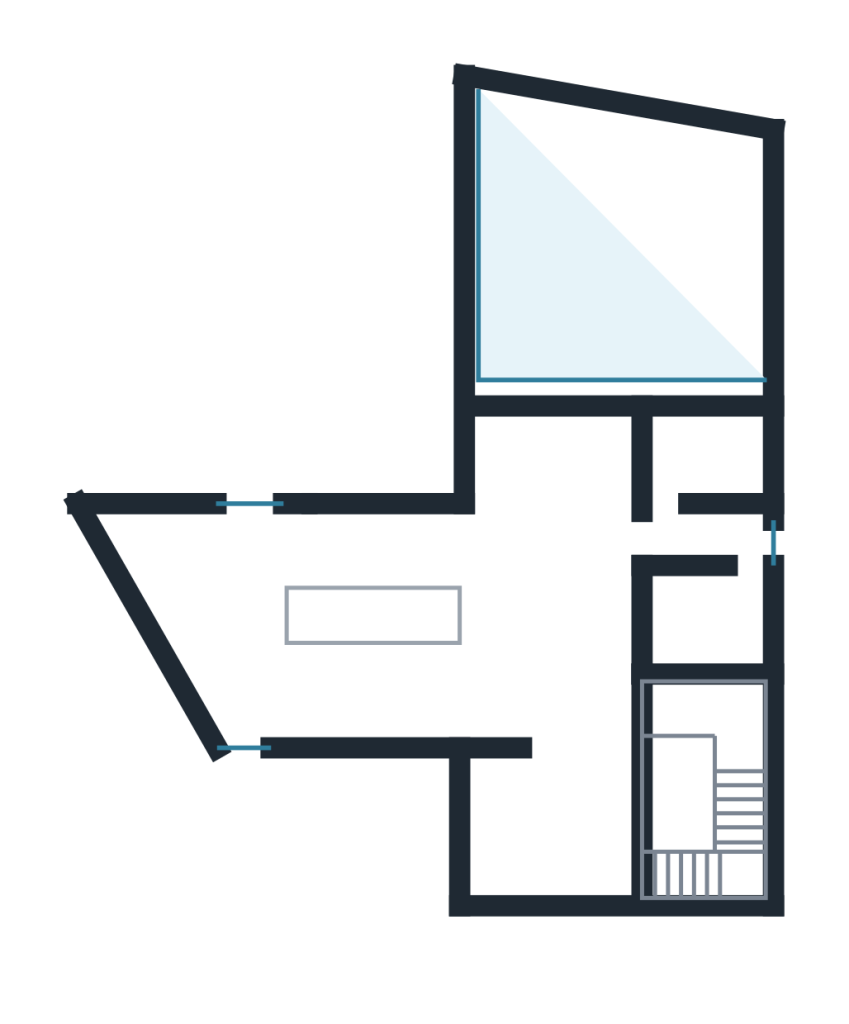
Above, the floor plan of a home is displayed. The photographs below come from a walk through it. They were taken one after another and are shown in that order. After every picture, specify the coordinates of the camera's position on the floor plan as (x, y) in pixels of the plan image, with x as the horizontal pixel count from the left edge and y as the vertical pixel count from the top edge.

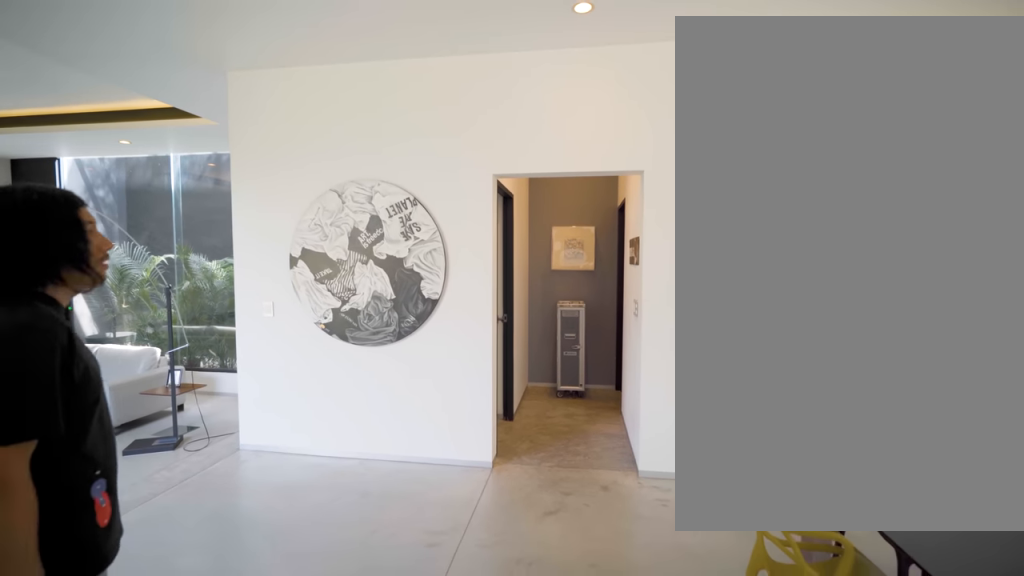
(581, 535)
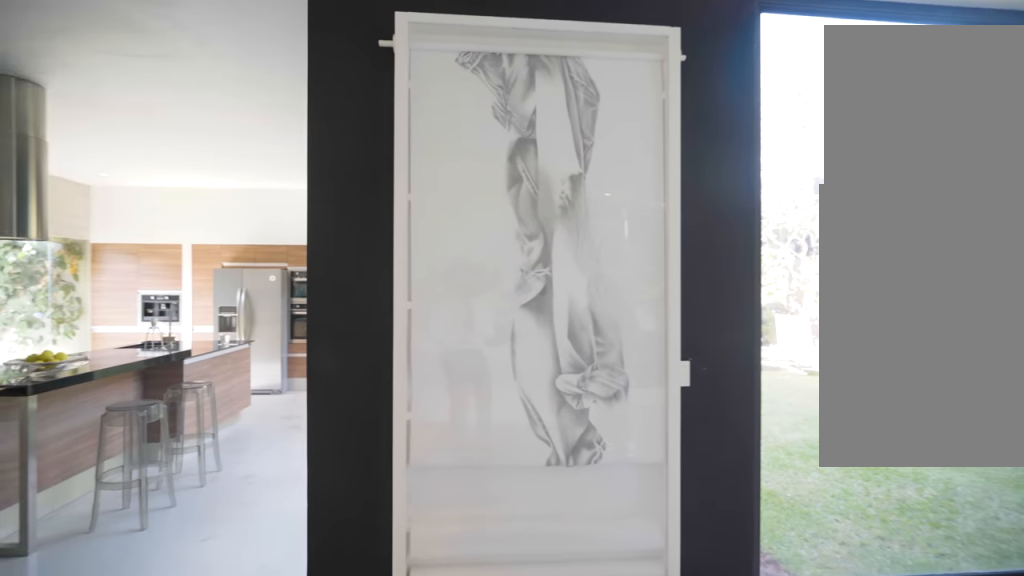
(584, 506)
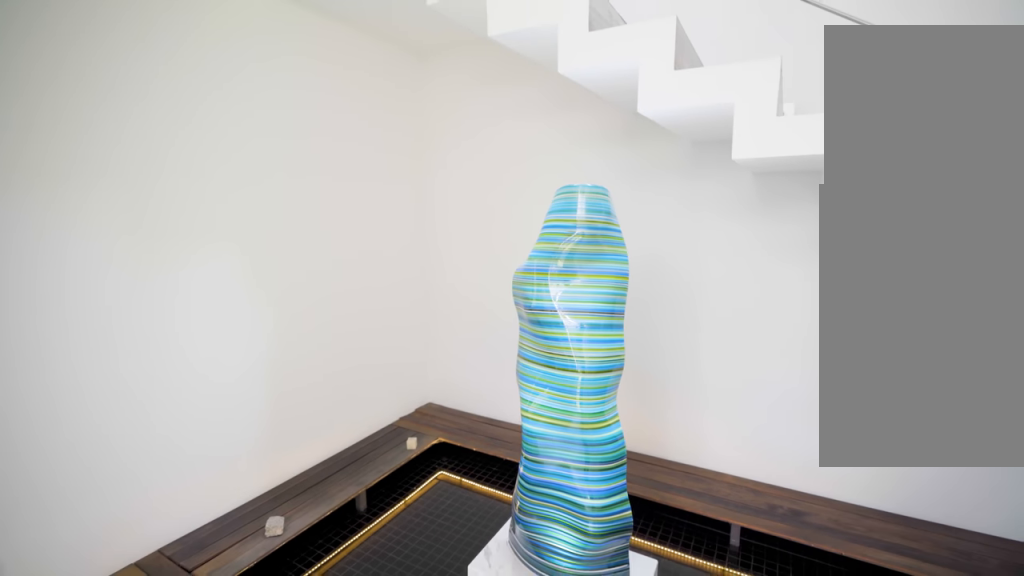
(601, 774)
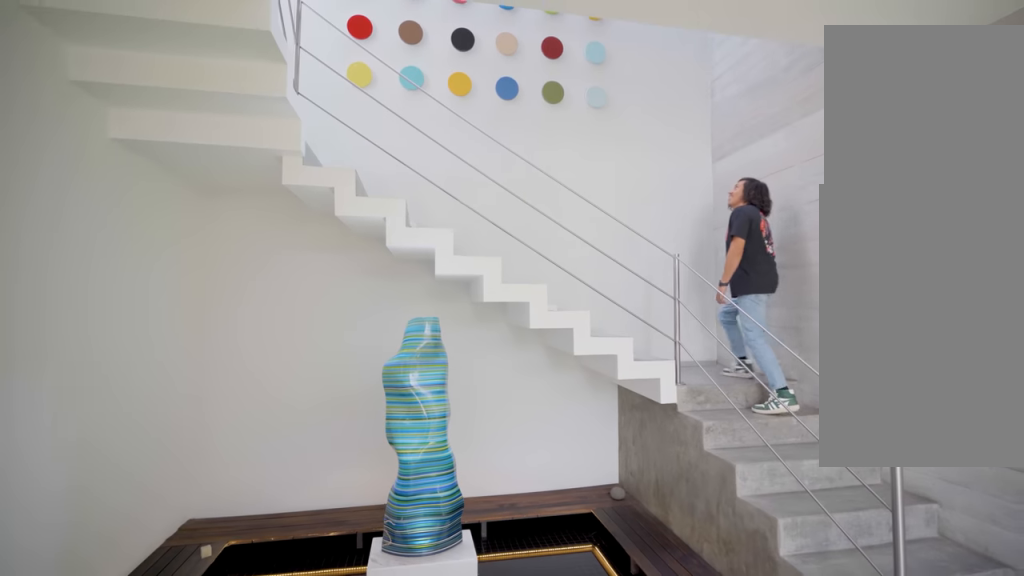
(601, 774)
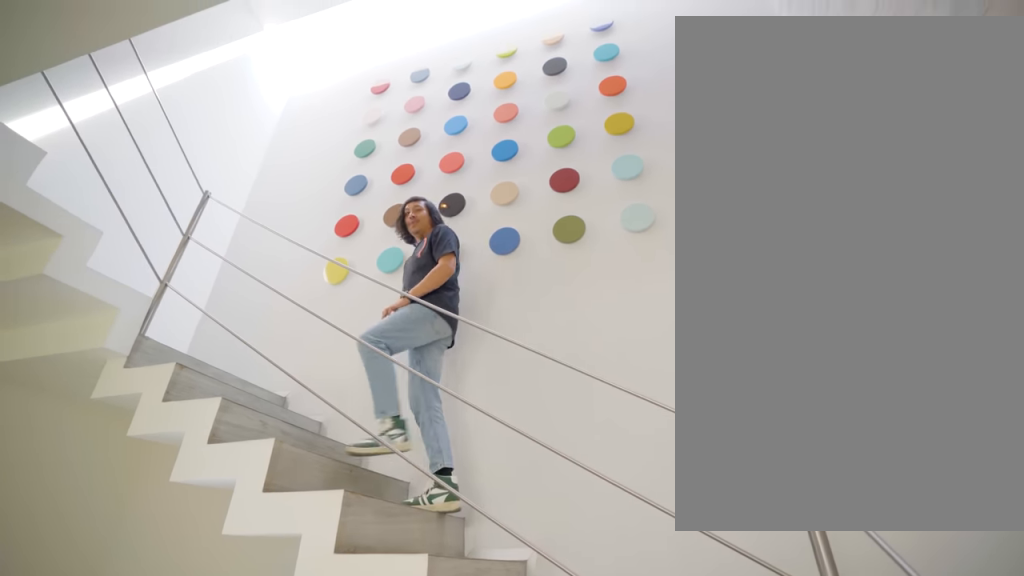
(600, 790)
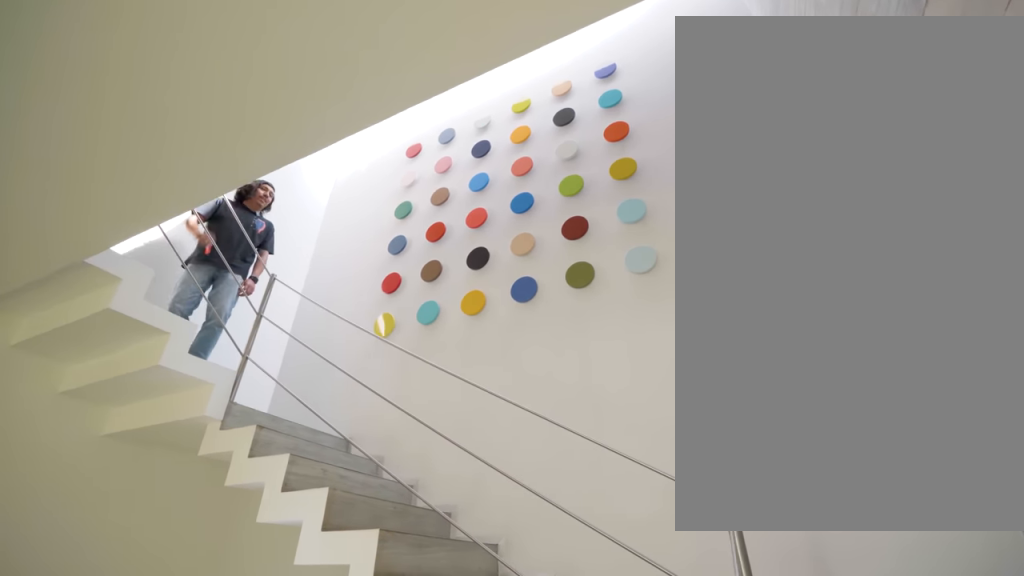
(600, 790)
